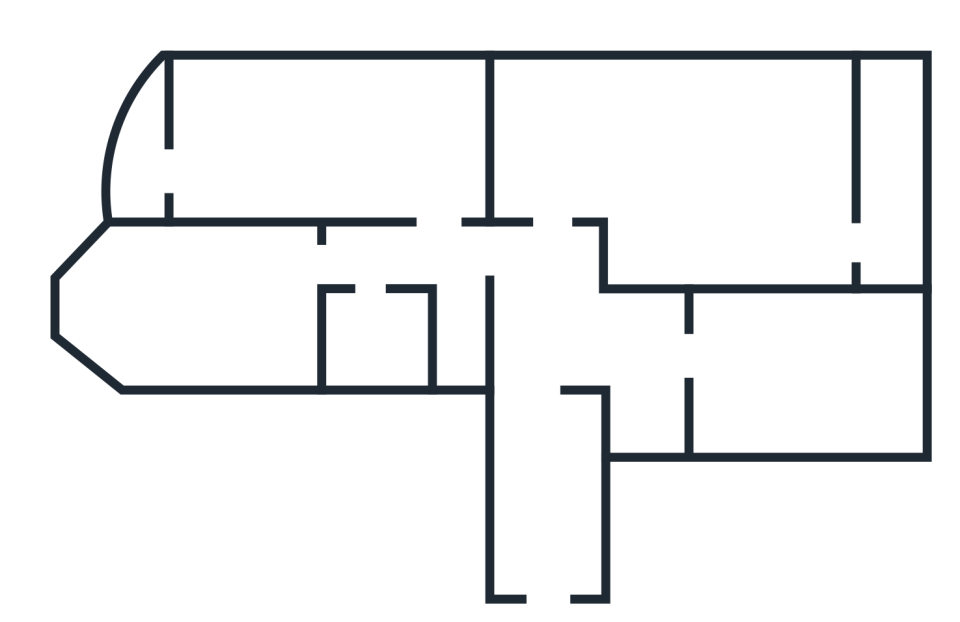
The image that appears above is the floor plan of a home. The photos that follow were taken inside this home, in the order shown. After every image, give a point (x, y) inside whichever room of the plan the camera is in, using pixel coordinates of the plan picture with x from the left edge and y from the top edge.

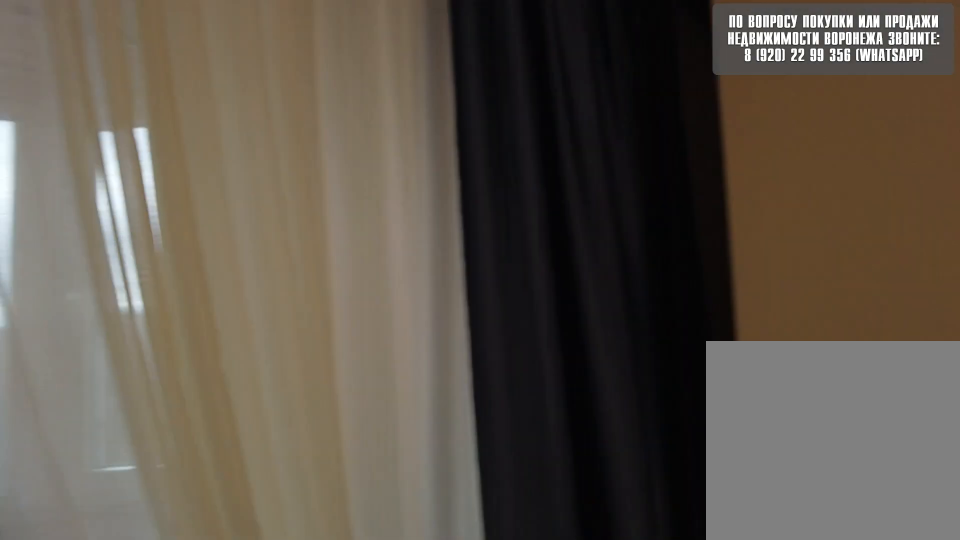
(394, 152)
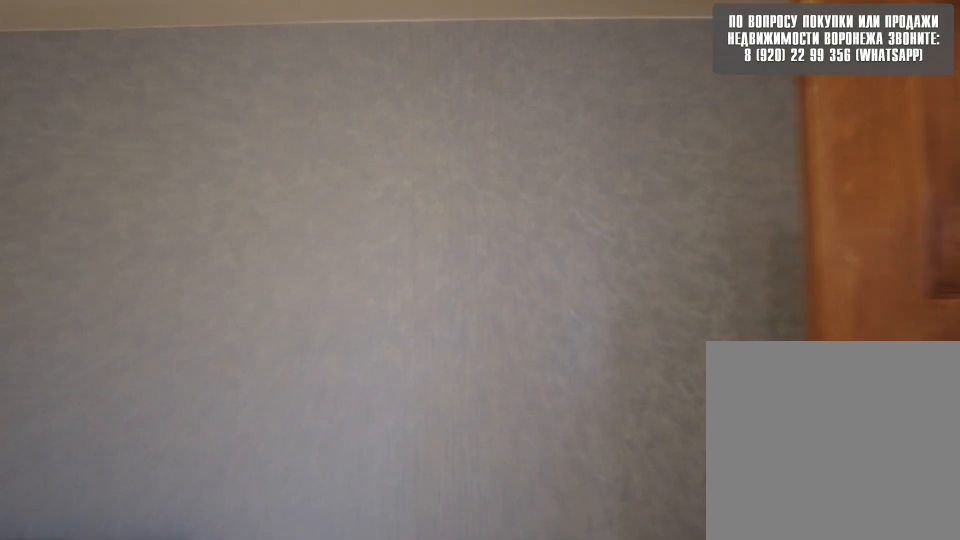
(394, 152)
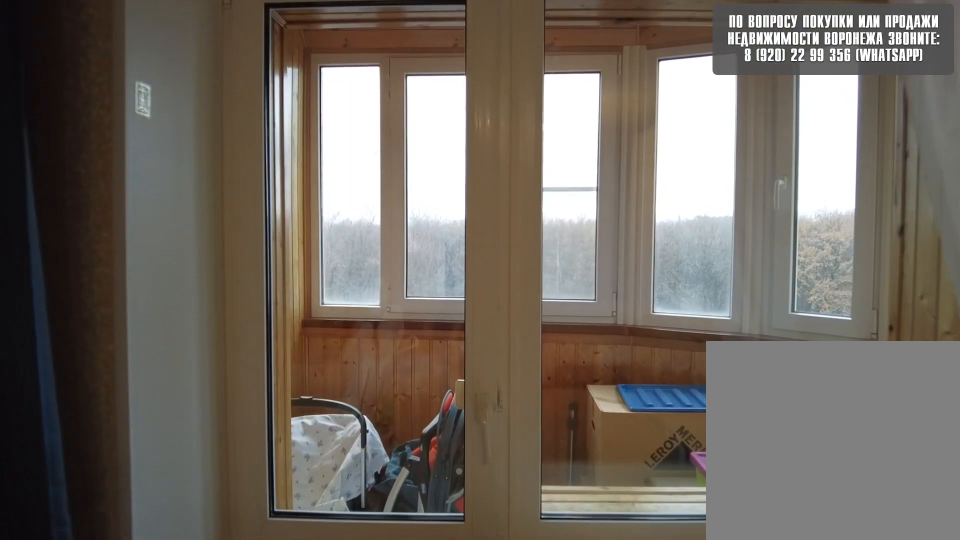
(233, 156)
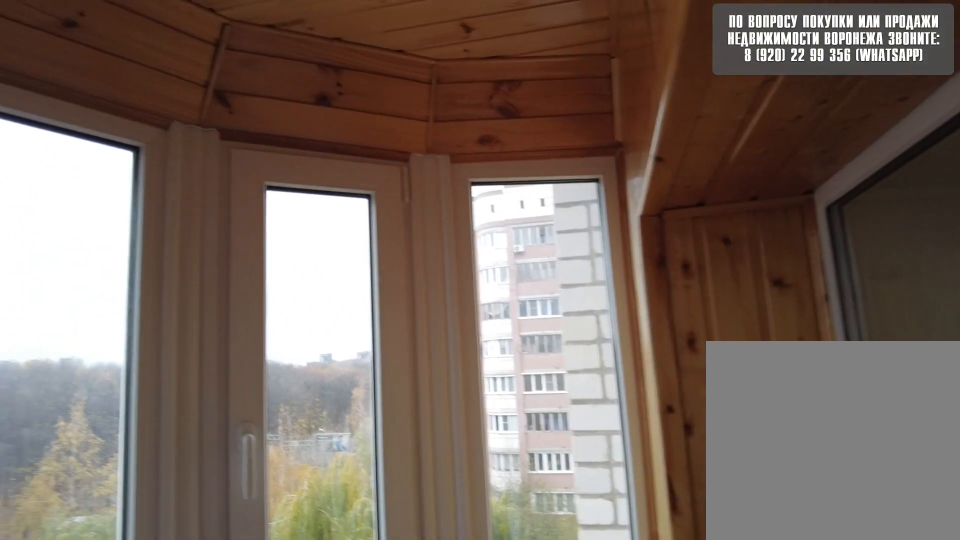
(149, 159)
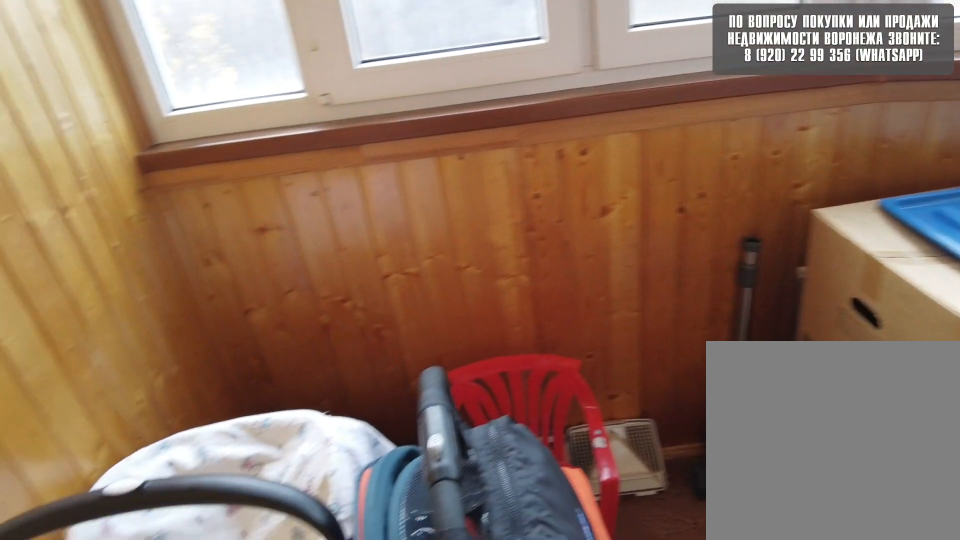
(149, 159)
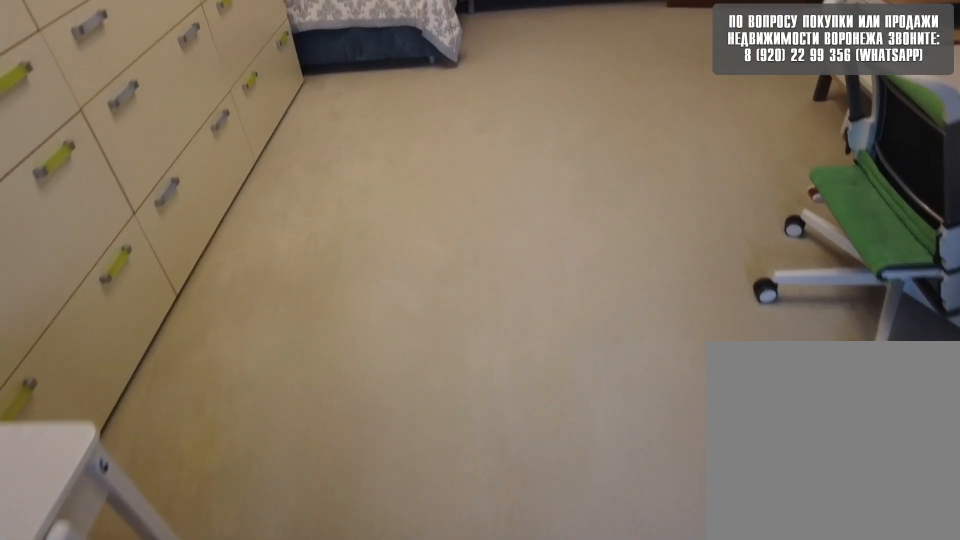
(222, 167)
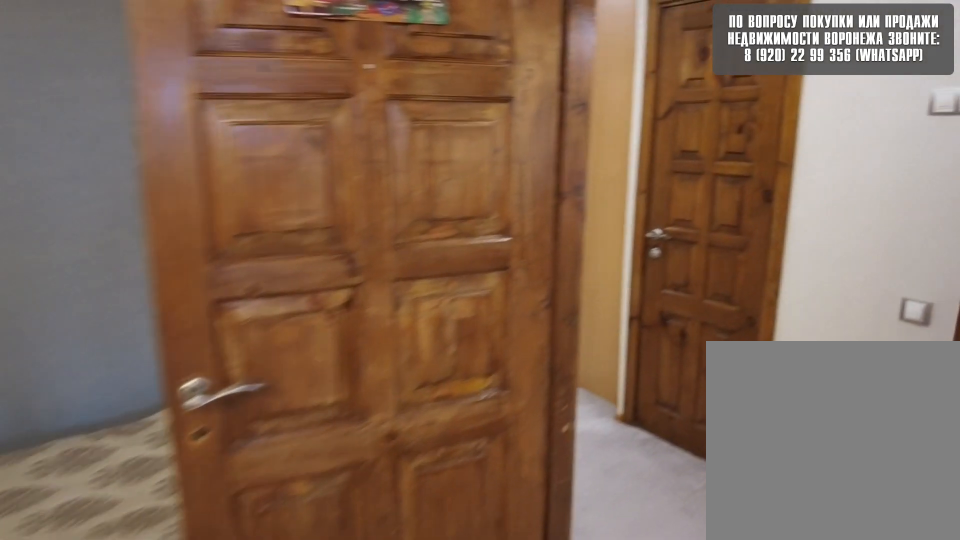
(365, 187)
